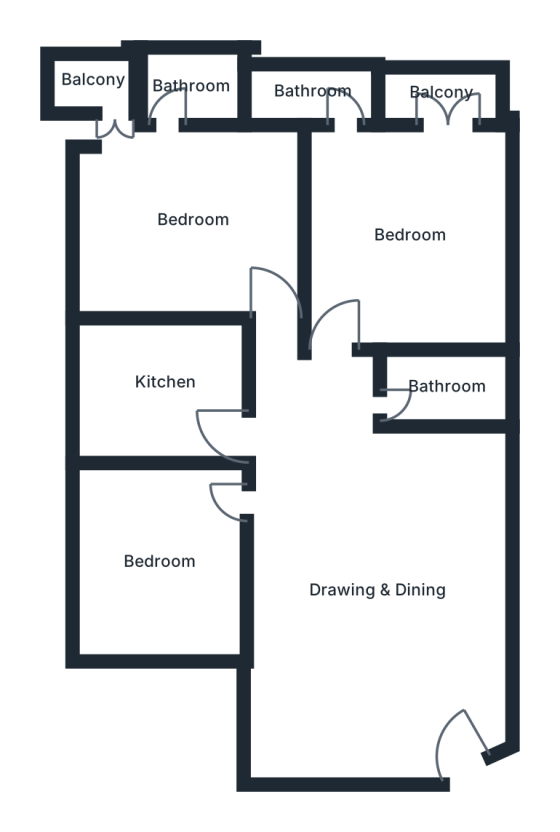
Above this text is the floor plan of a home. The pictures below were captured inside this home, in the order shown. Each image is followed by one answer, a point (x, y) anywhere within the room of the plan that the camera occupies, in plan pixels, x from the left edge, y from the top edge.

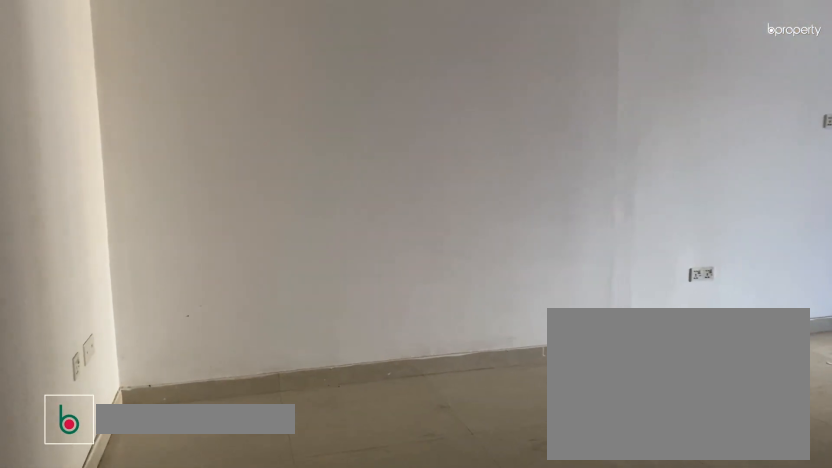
(387, 599)
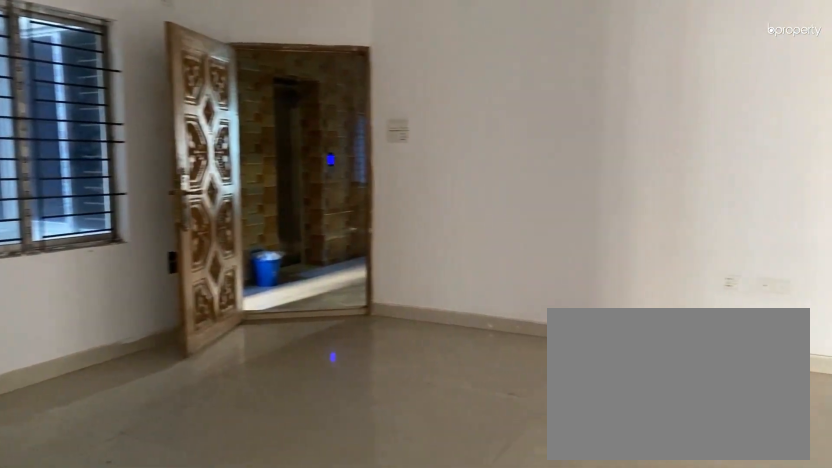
(387, 599)
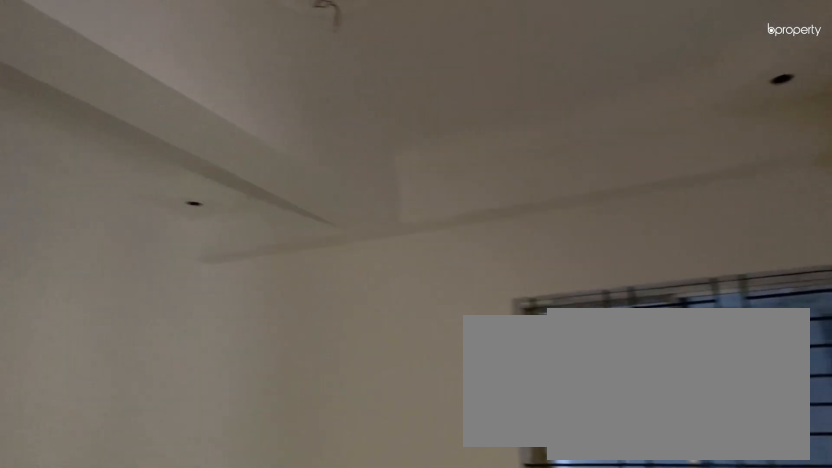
(162, 568)
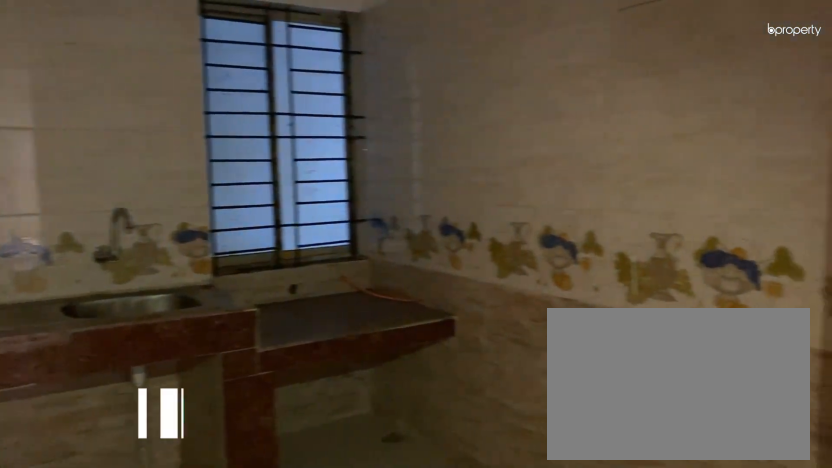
(173, 387)
